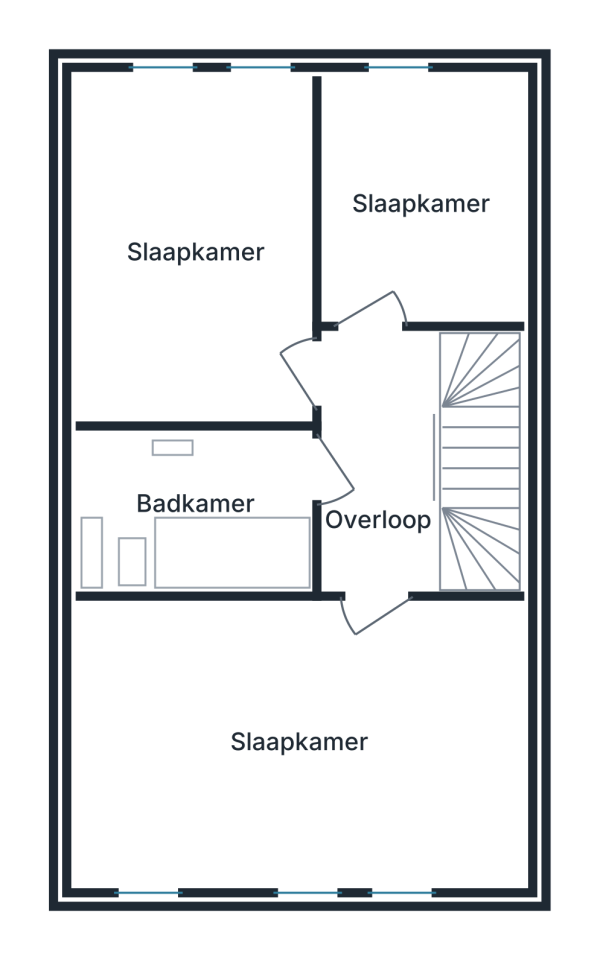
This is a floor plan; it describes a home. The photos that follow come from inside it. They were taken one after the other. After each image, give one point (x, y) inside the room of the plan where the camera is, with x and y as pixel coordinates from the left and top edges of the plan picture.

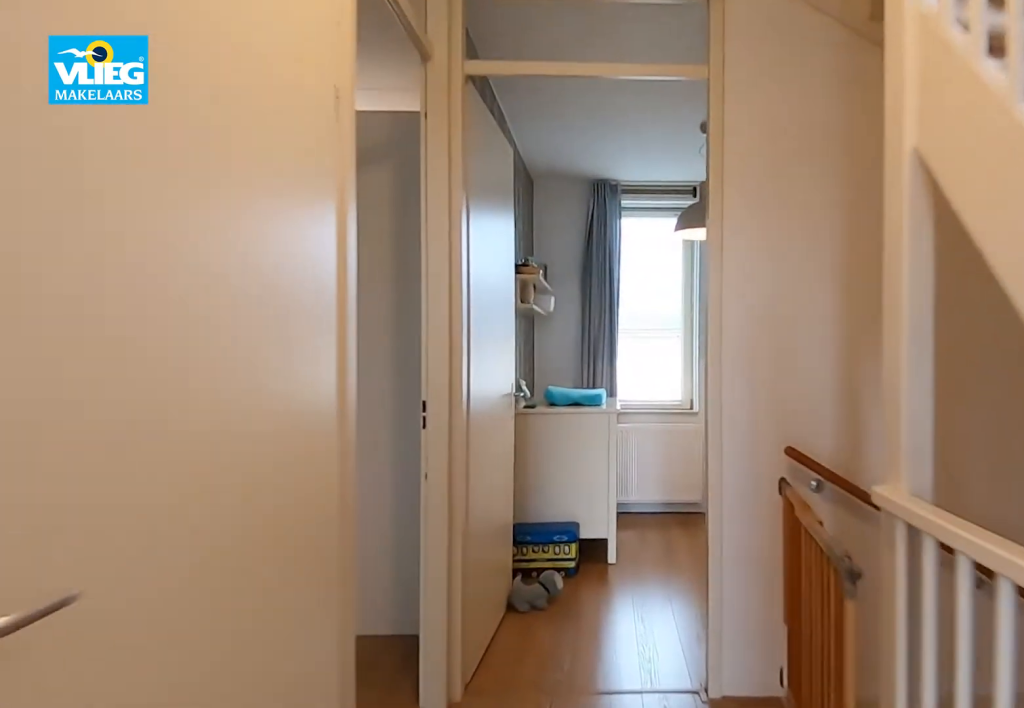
(398, 462)
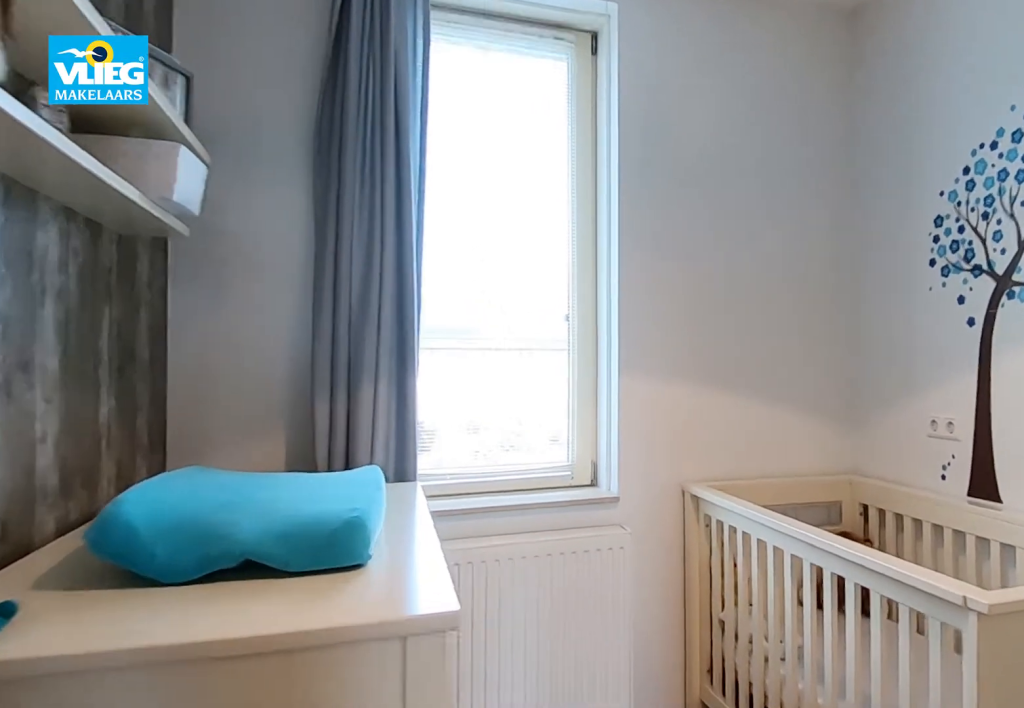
(432, 159)
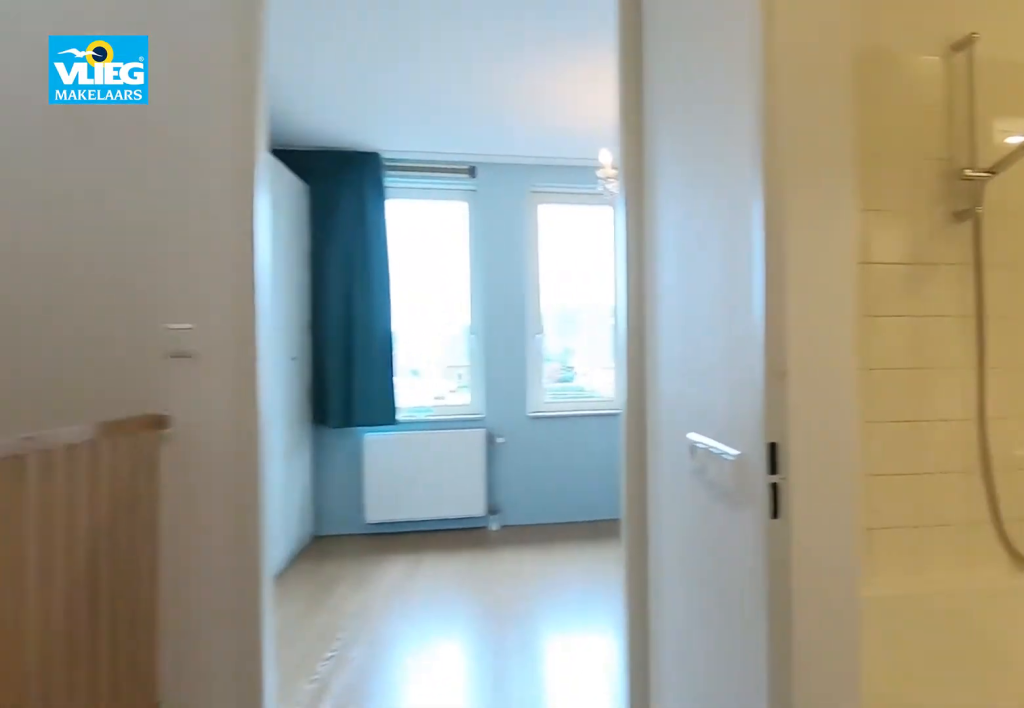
(398, 462)
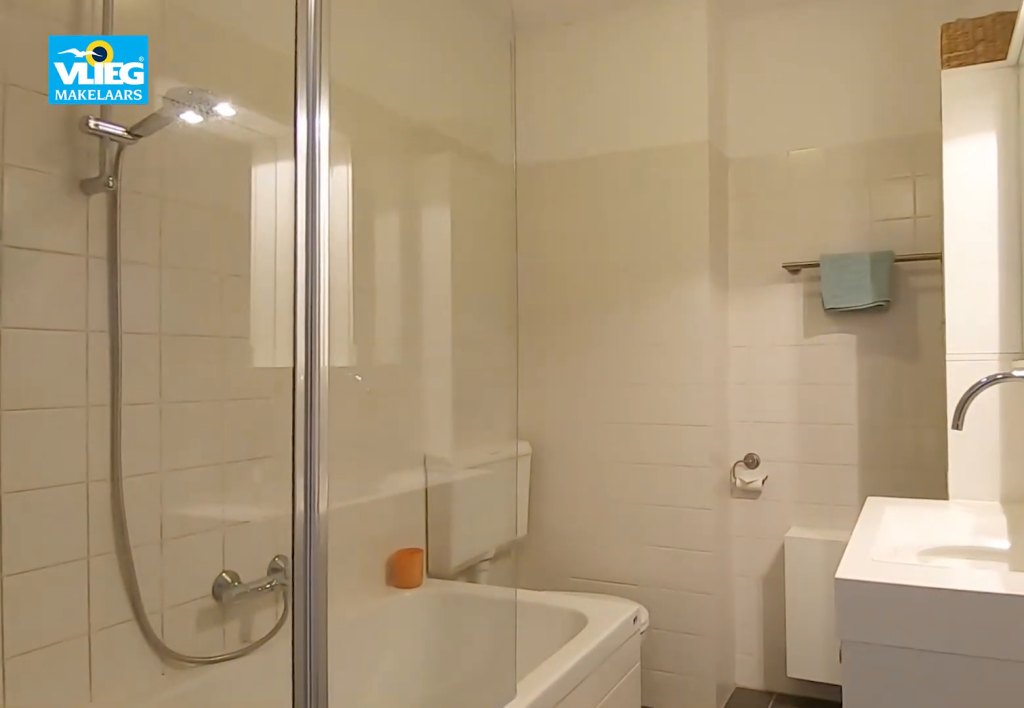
(197, 513)
